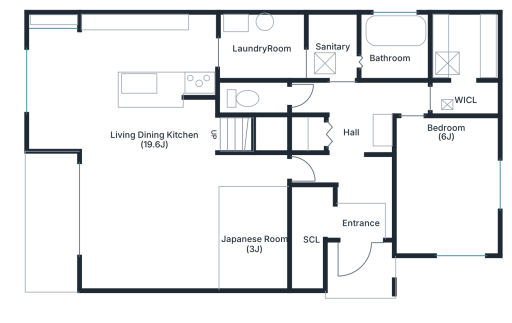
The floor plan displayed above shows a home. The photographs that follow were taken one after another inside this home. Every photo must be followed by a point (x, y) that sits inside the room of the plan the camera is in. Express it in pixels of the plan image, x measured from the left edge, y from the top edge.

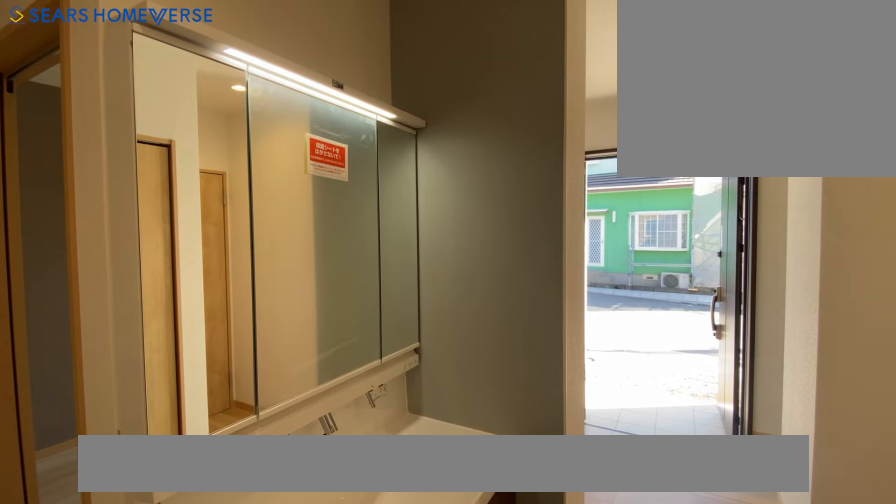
(350, 136)
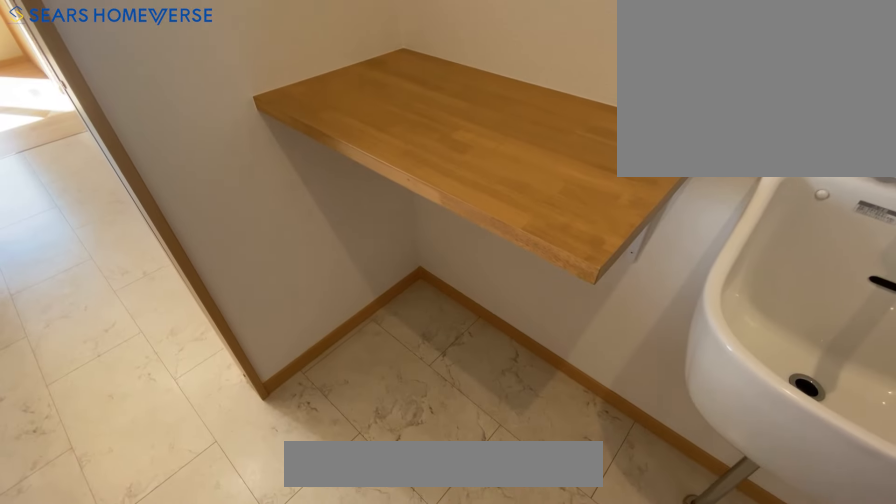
(263, 52)
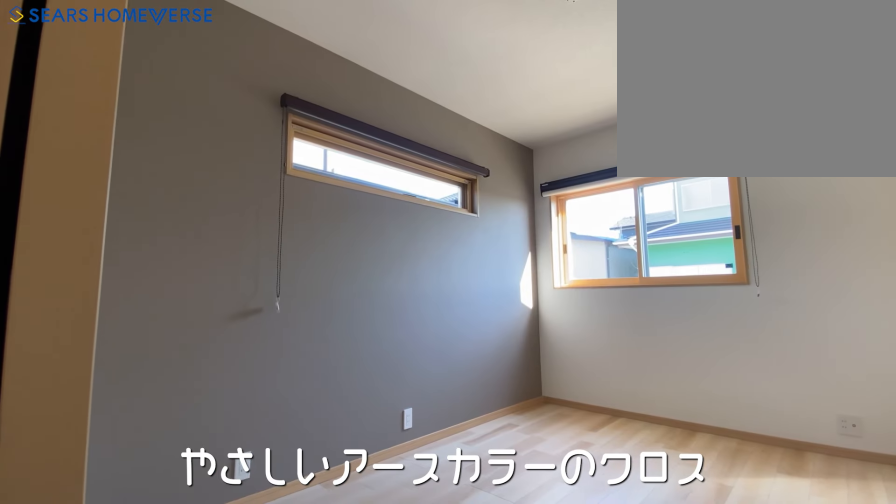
(449, 186)
